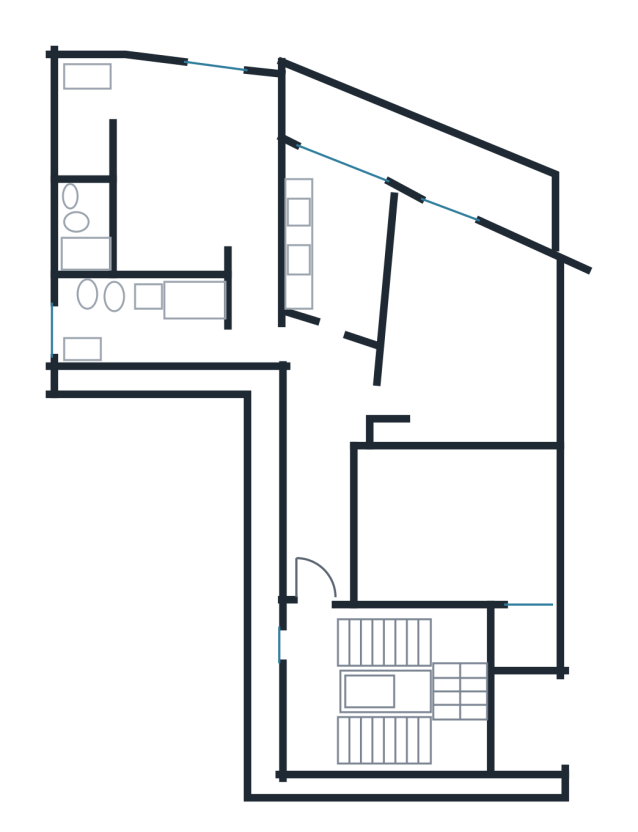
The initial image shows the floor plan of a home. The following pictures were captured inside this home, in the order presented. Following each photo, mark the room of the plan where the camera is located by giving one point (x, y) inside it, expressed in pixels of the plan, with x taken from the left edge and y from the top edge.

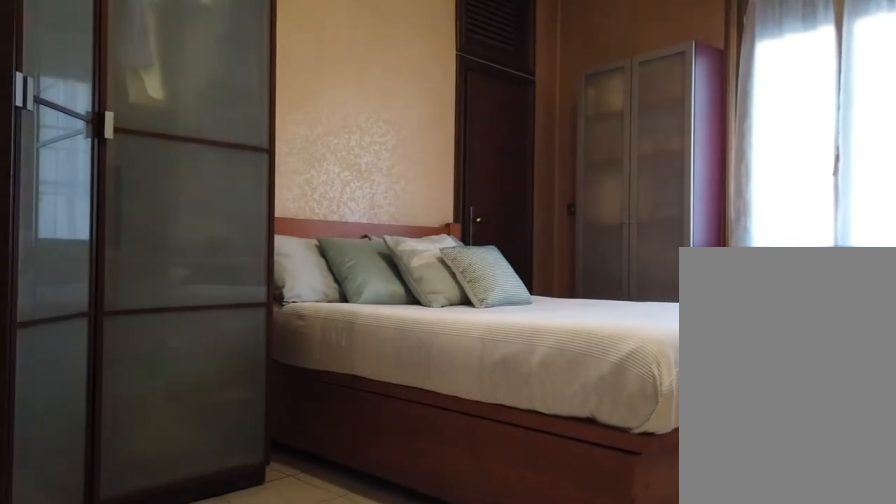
(195, 184)
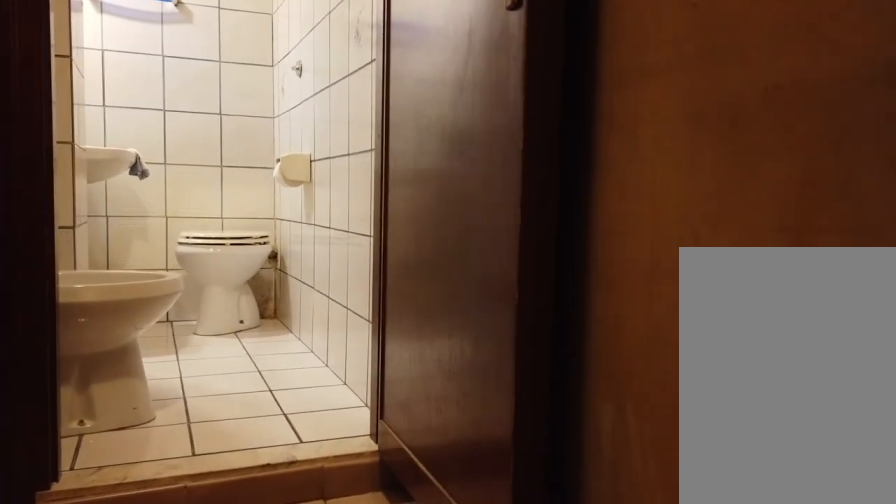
(91, 218)
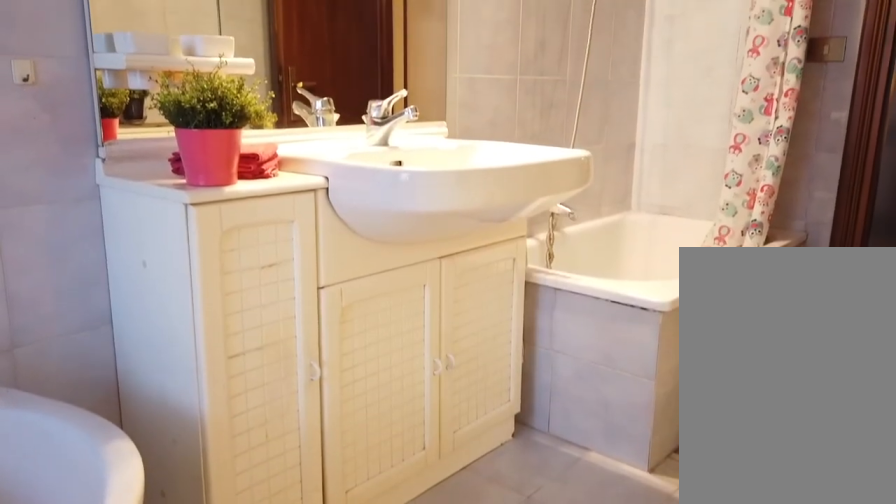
(142, 318)
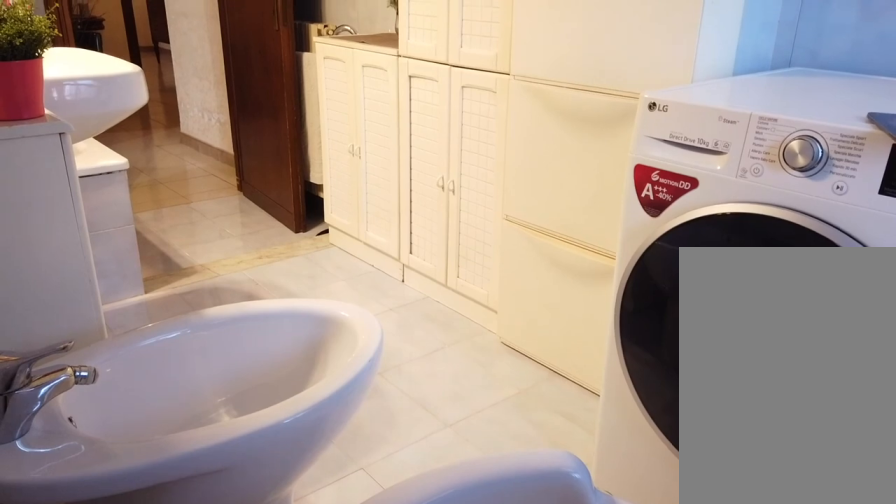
(142, 318)
